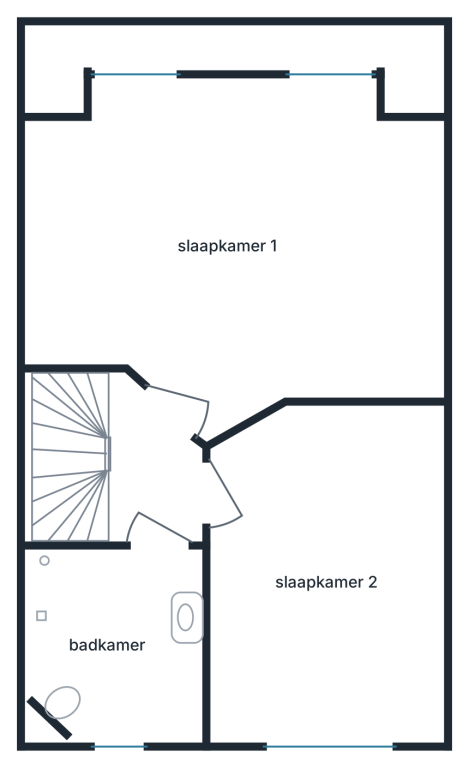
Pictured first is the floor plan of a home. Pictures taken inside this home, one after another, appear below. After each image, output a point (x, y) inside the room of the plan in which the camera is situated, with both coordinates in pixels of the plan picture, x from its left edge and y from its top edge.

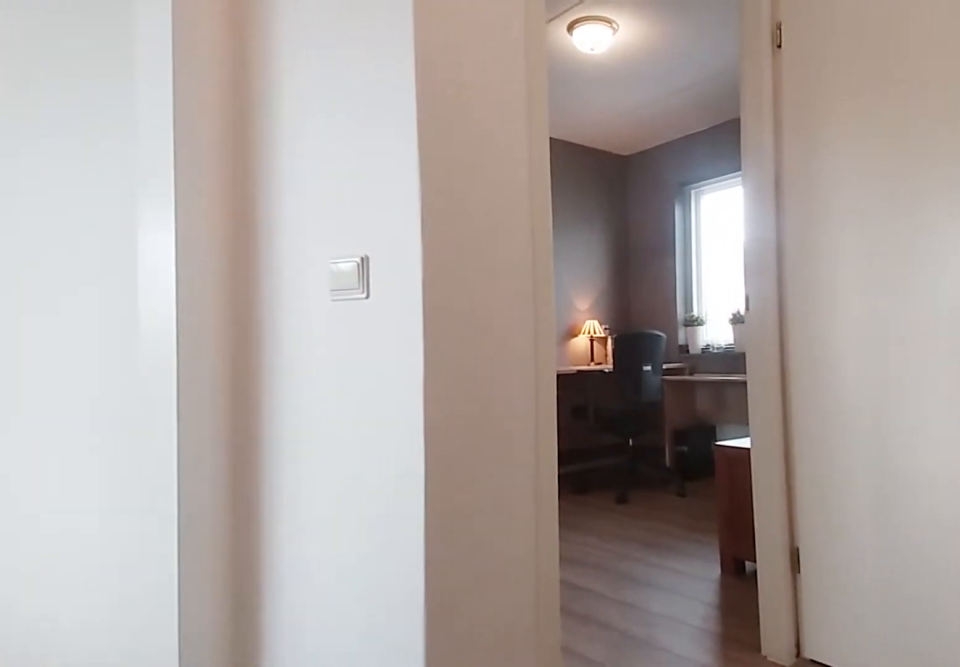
(150, 471)
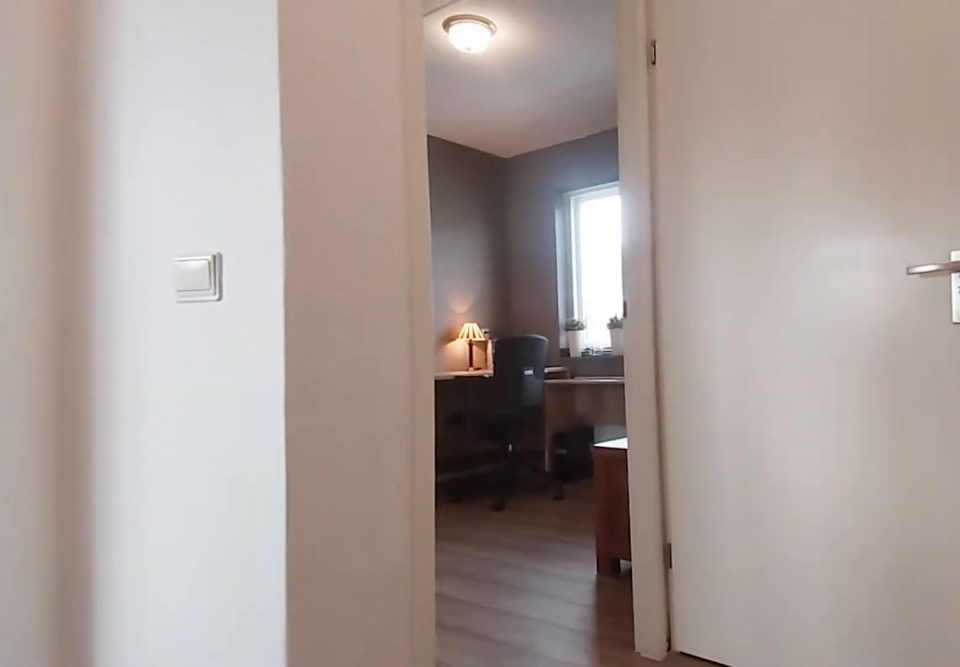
(150, 471)
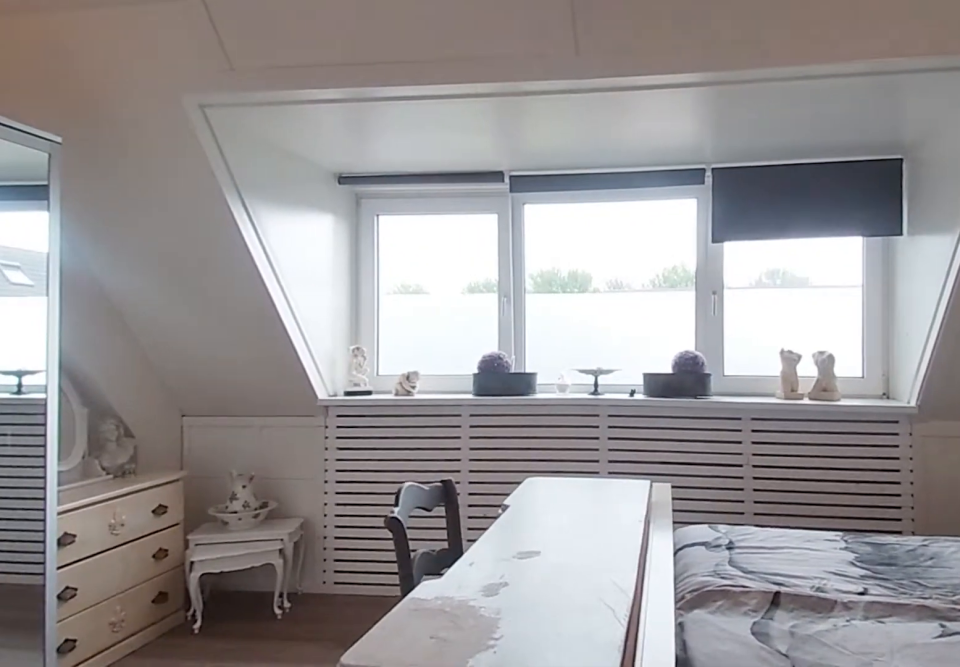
(239, 242)
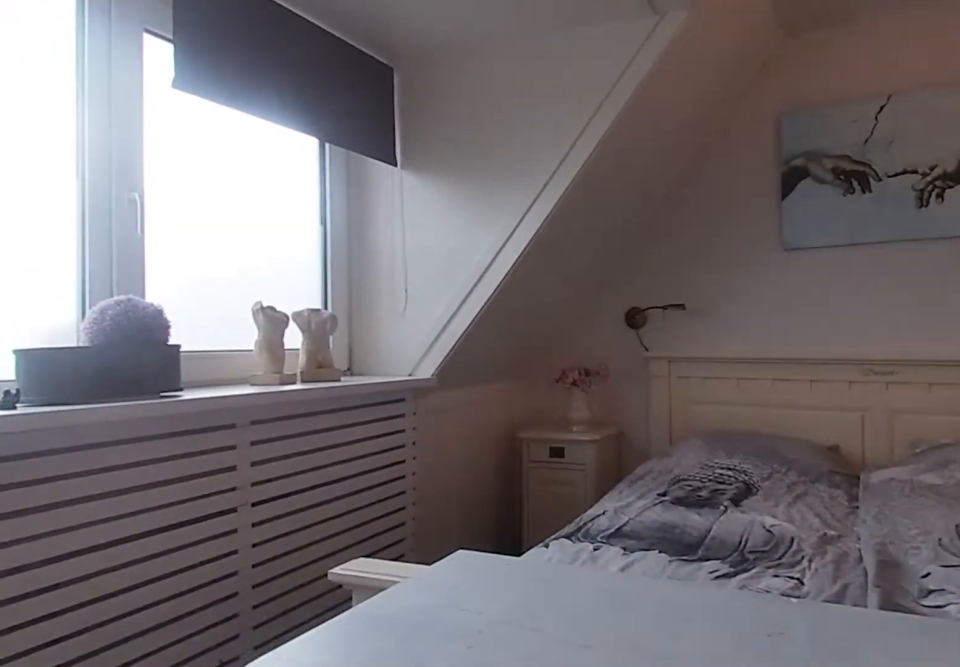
(239, 242)
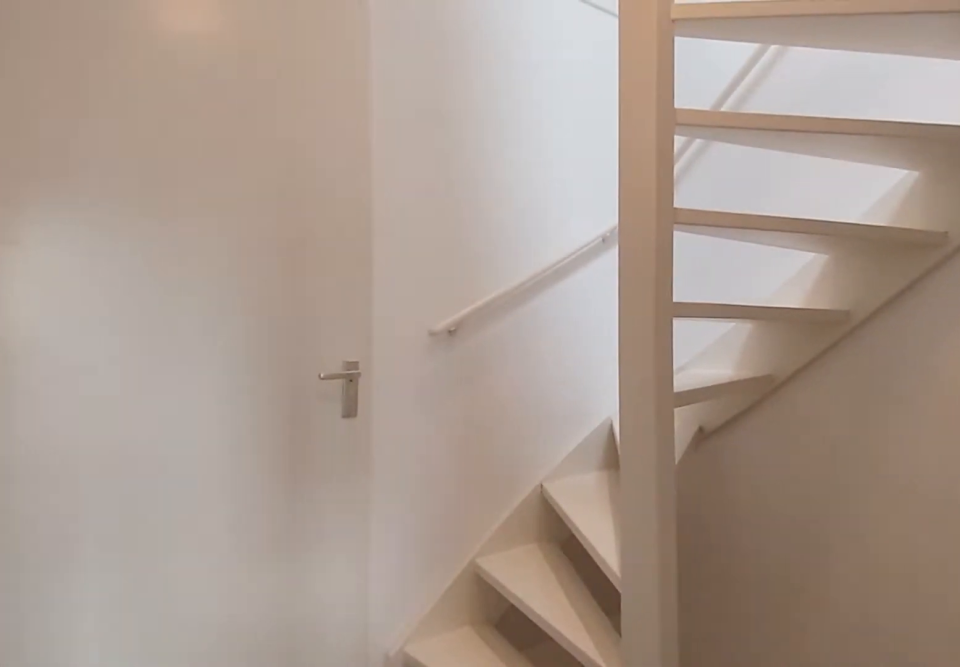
(151, 472)
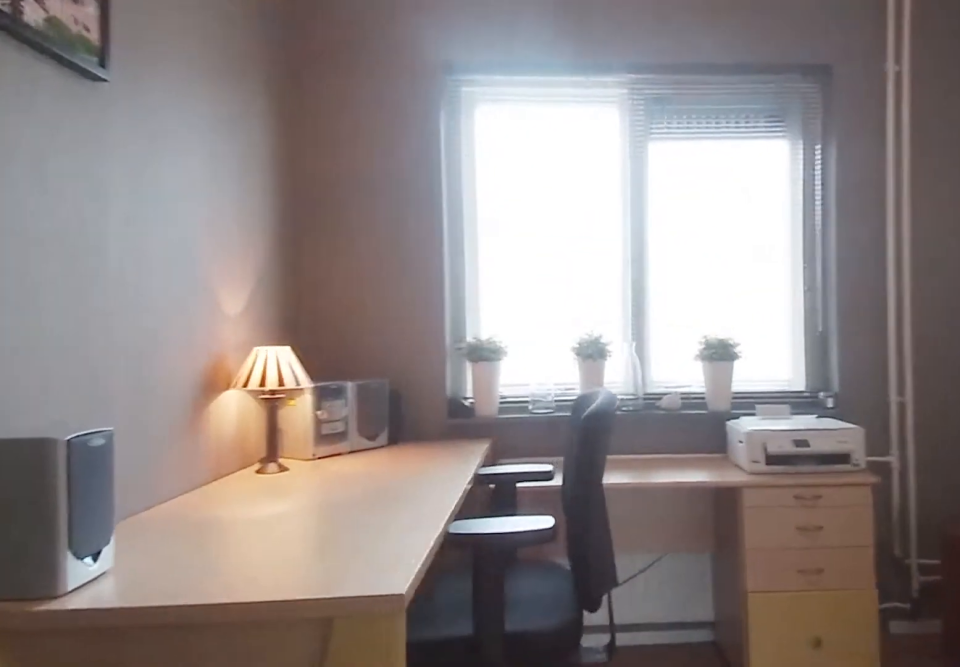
(327, 575)
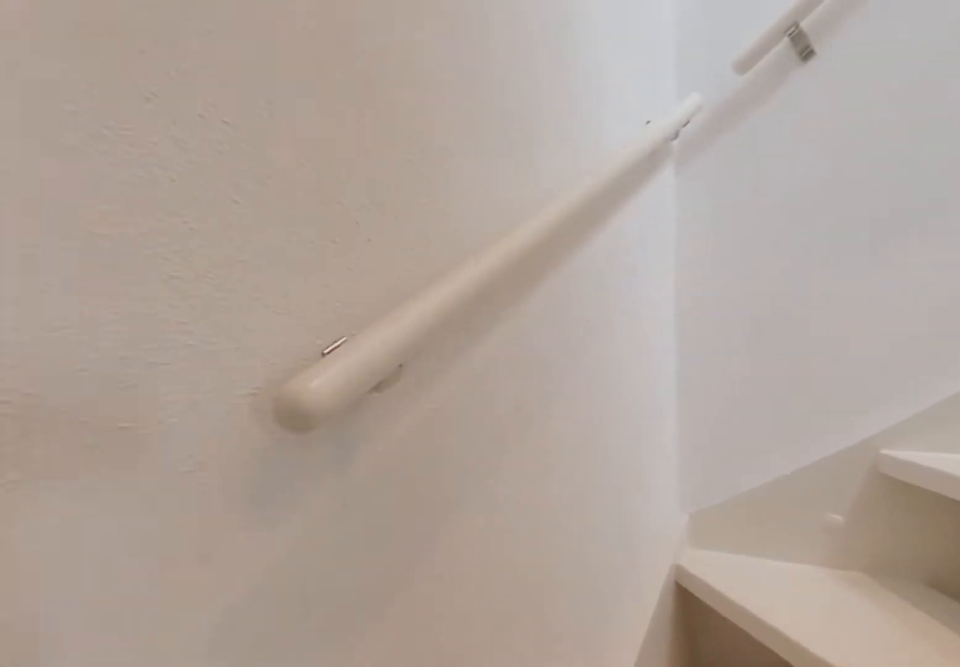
(150, 472)
